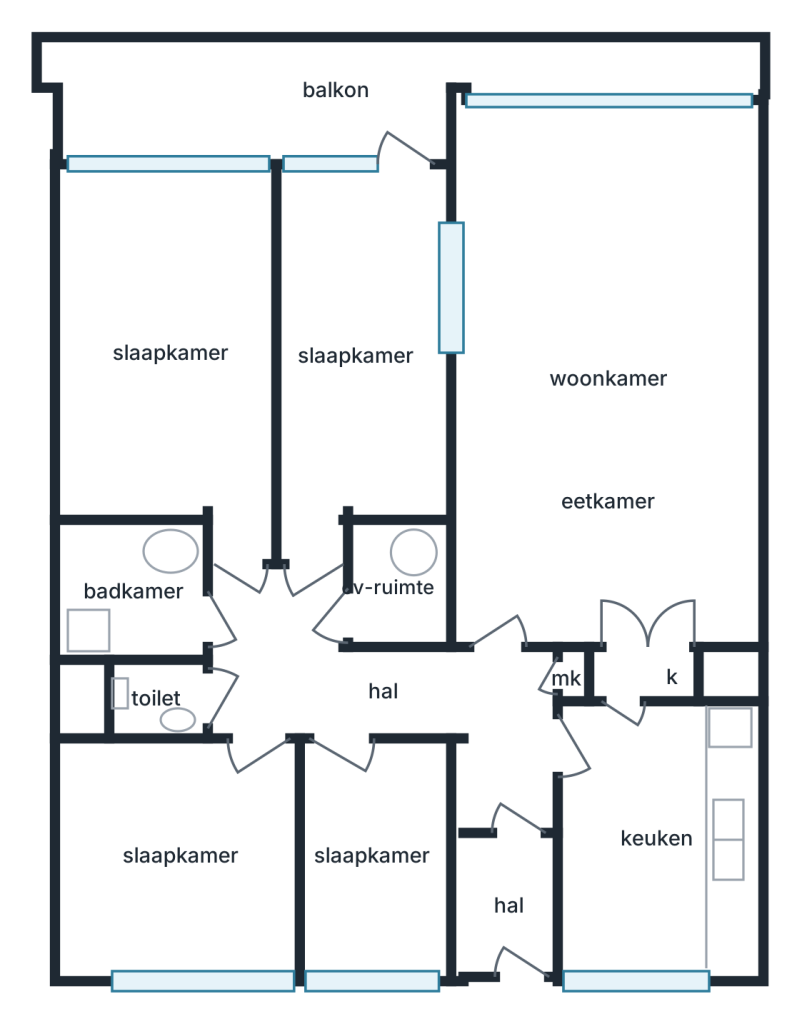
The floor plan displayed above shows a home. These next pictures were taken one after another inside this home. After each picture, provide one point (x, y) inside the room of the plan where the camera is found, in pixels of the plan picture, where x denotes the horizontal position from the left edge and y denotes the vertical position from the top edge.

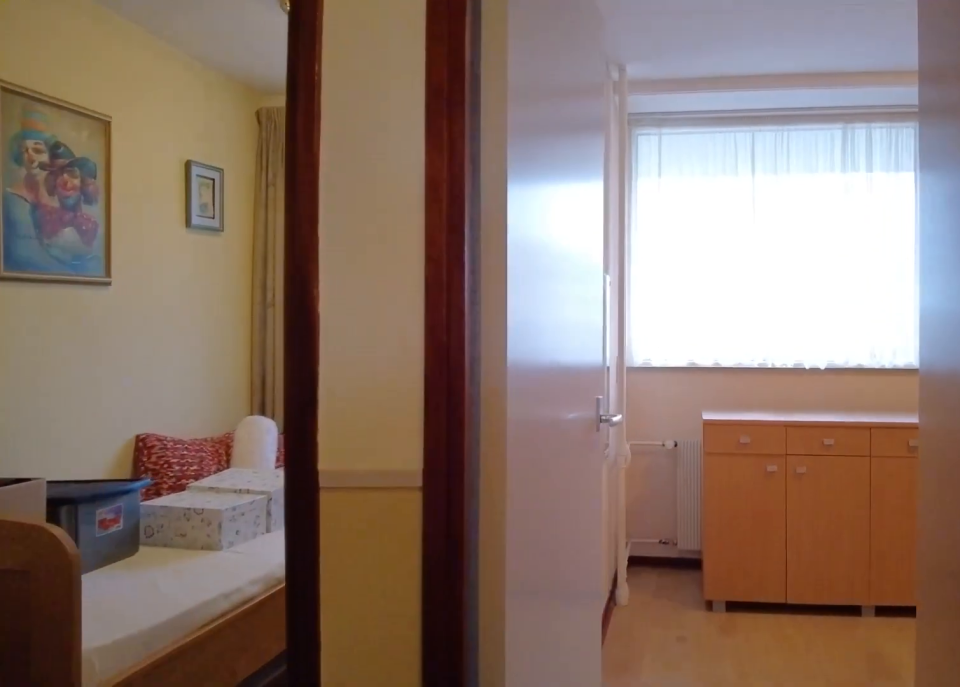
(409, 734)
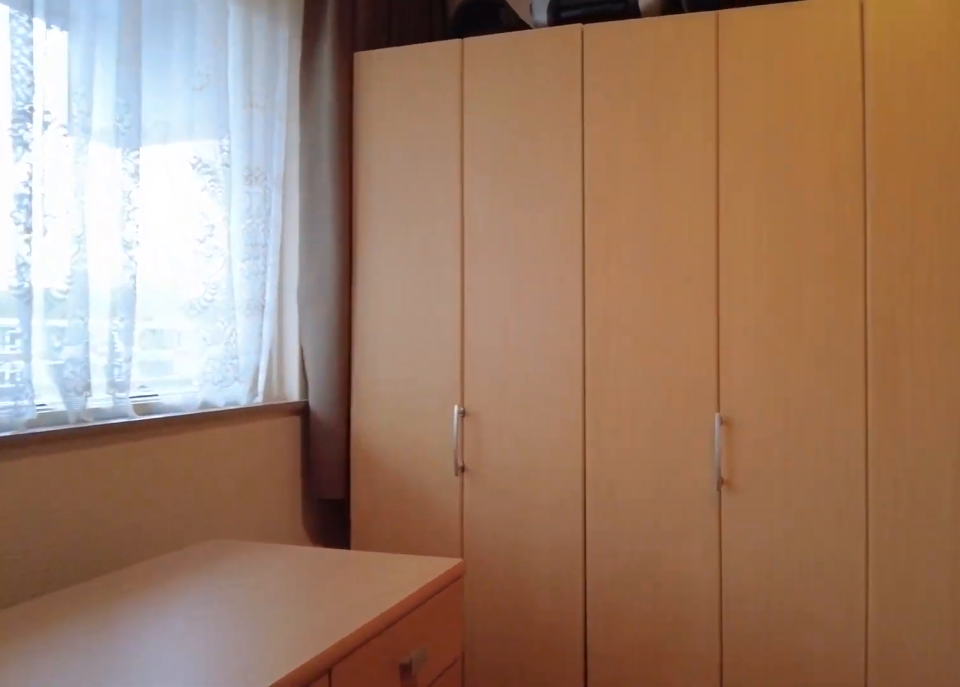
(179, 854)
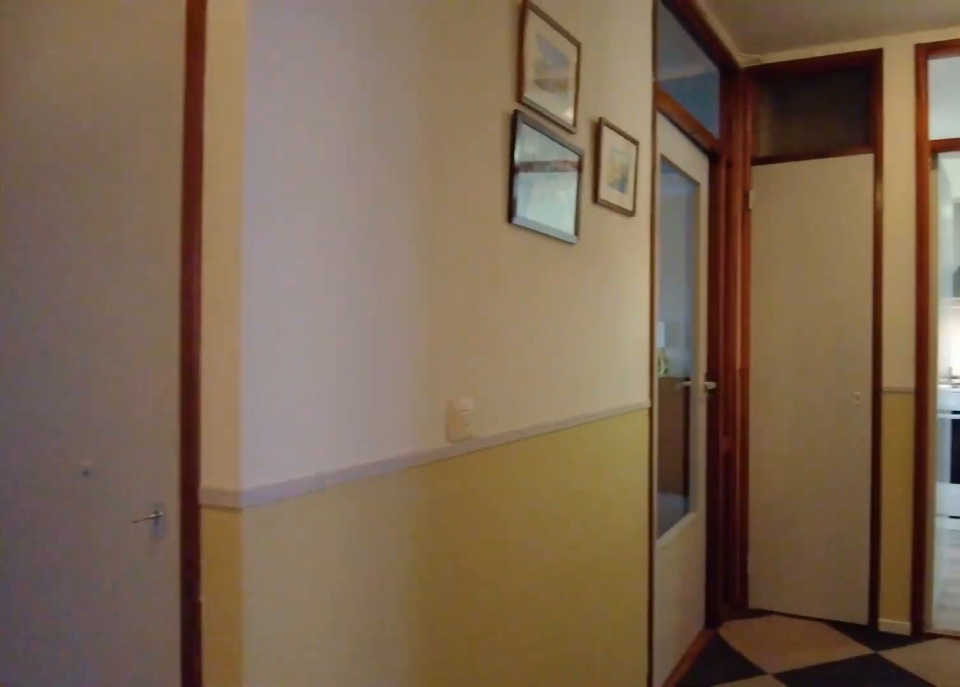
(409, 733)
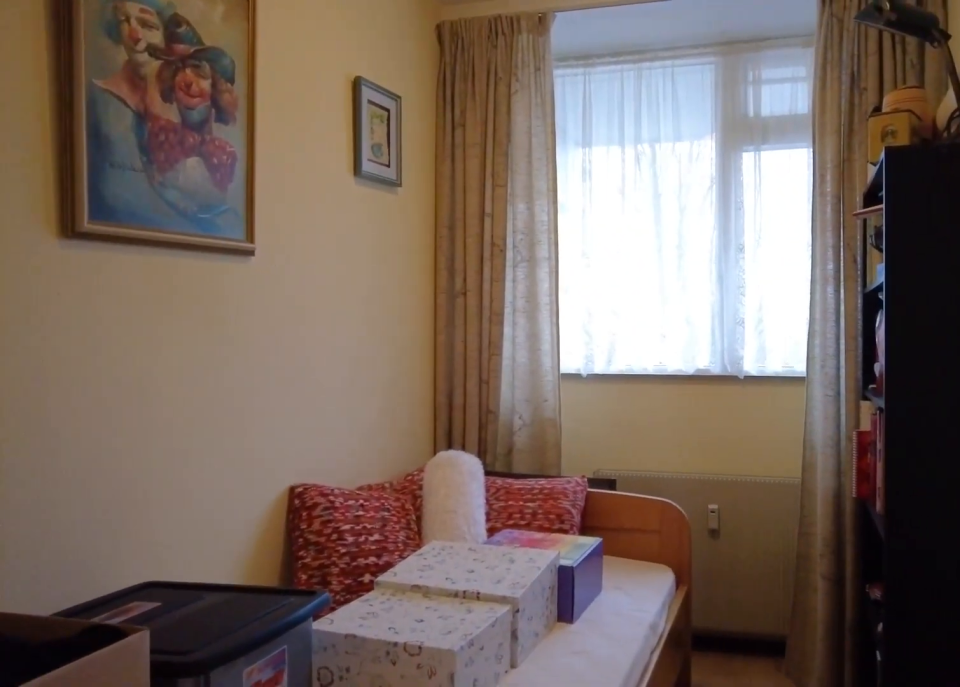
(371, 855)
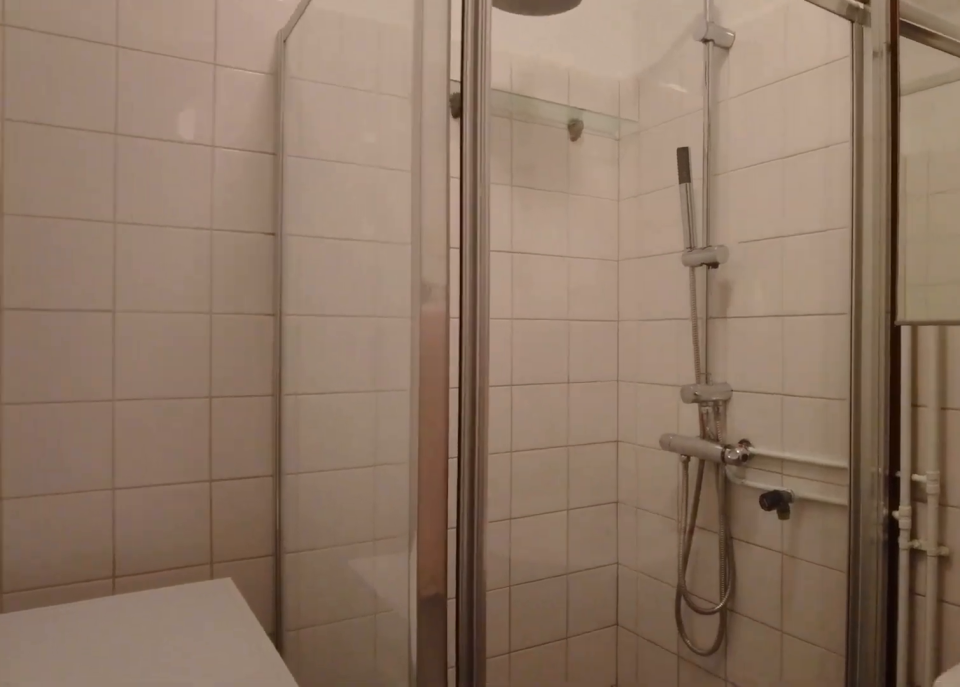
(134, 591)
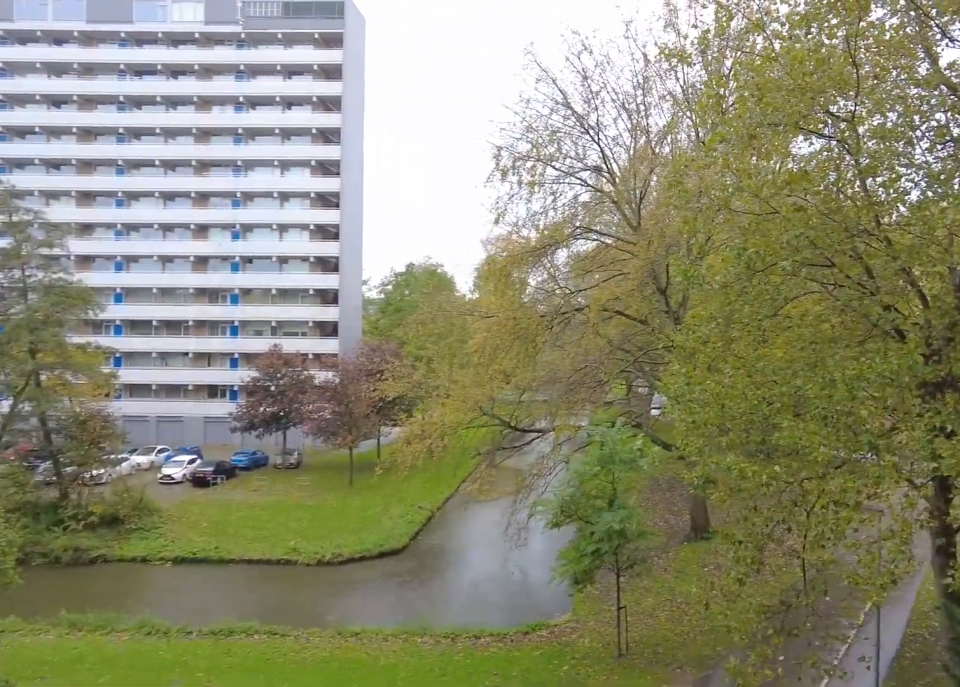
(337, 91)
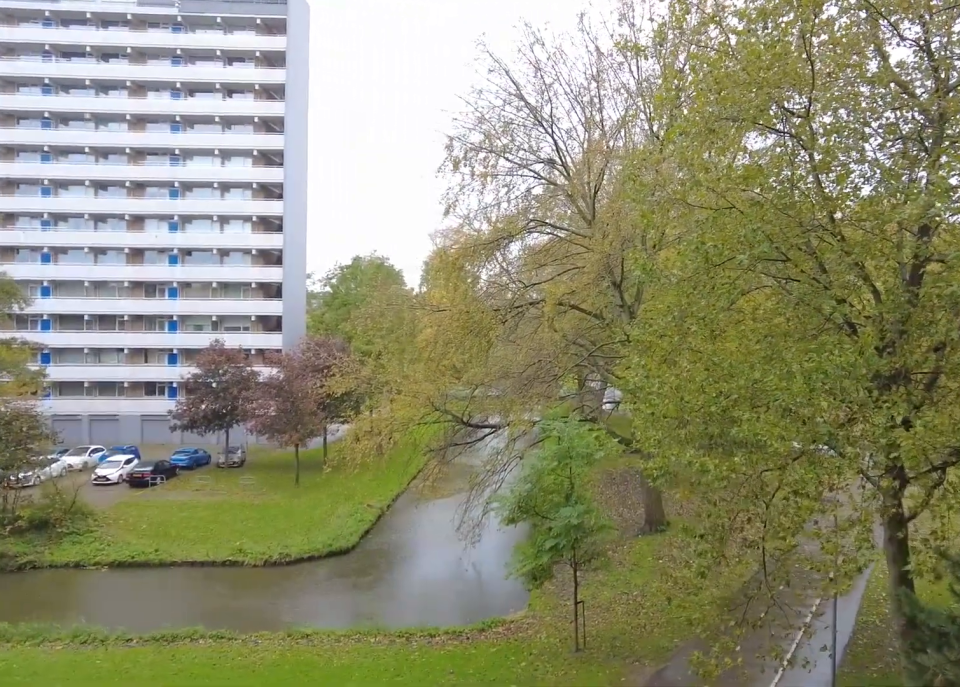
(337, 91)
